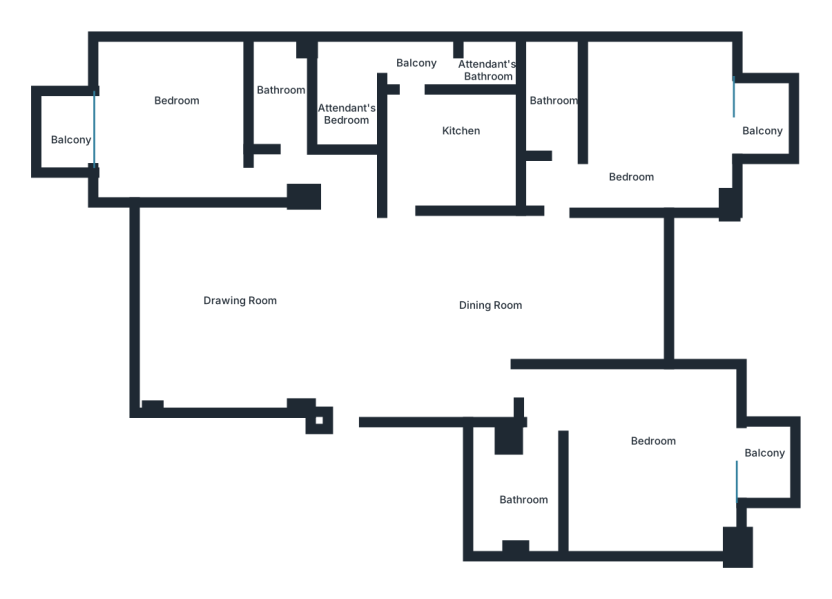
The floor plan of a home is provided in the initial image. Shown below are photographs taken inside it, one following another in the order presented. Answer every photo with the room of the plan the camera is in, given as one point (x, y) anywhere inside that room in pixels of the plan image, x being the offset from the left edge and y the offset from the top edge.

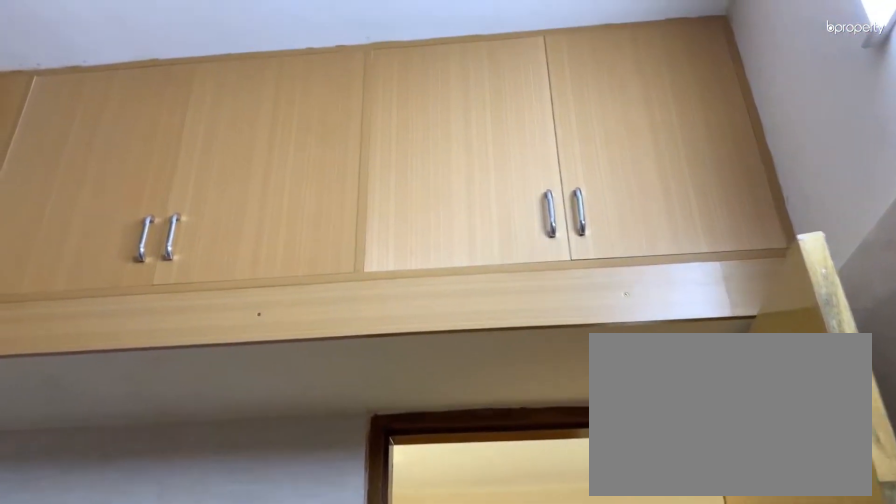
(435, 152)
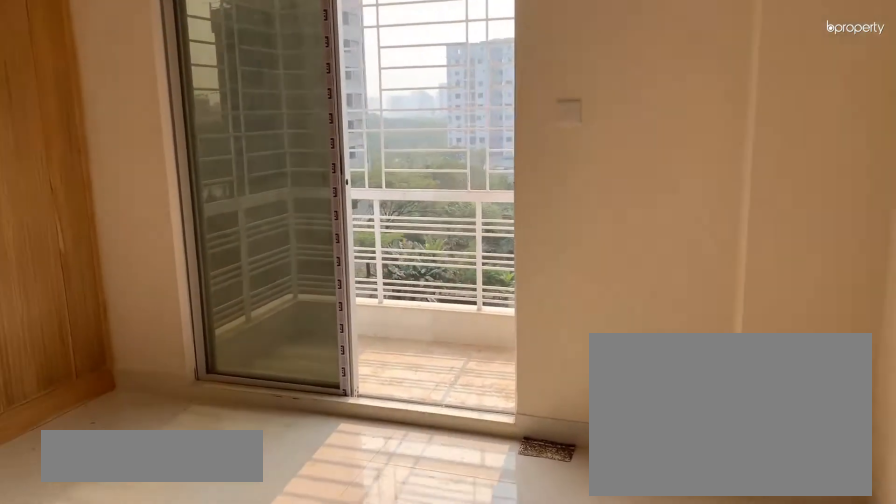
(658, 129)
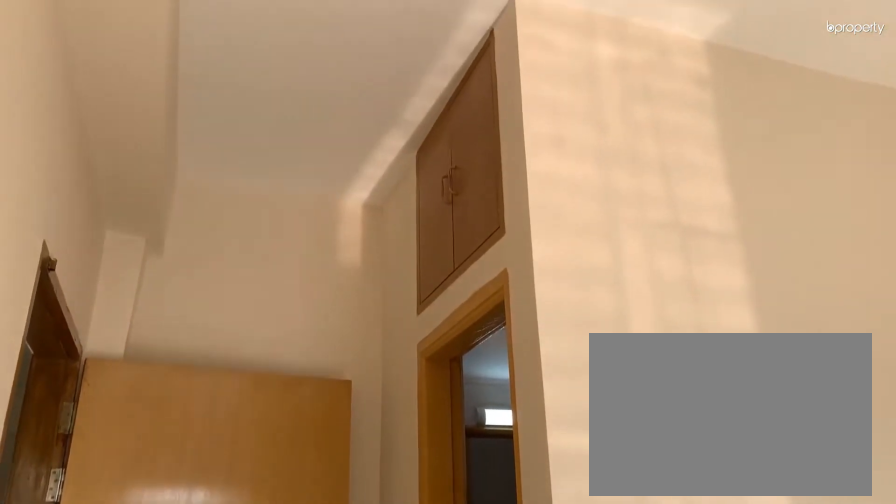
(658, 129)
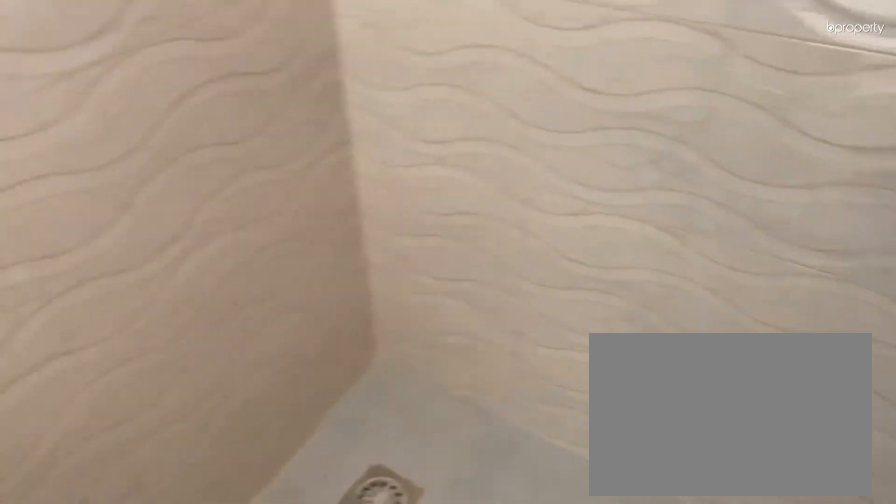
(553, 109)
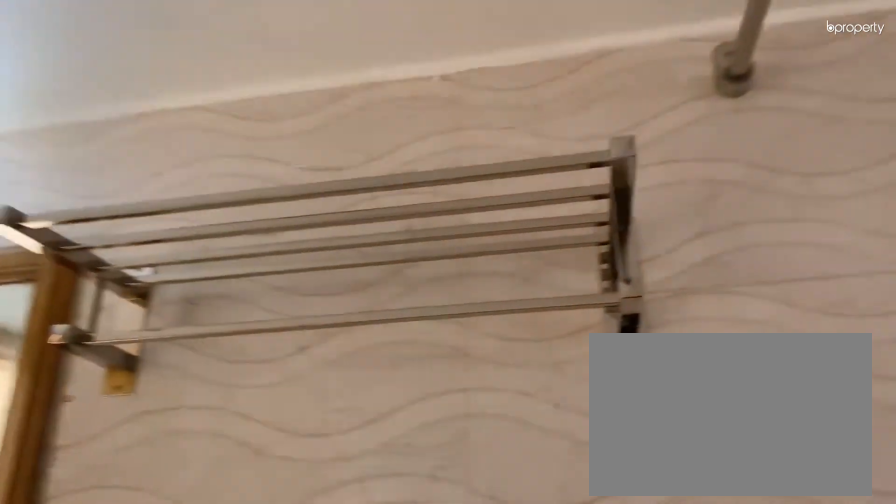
(553, 109)
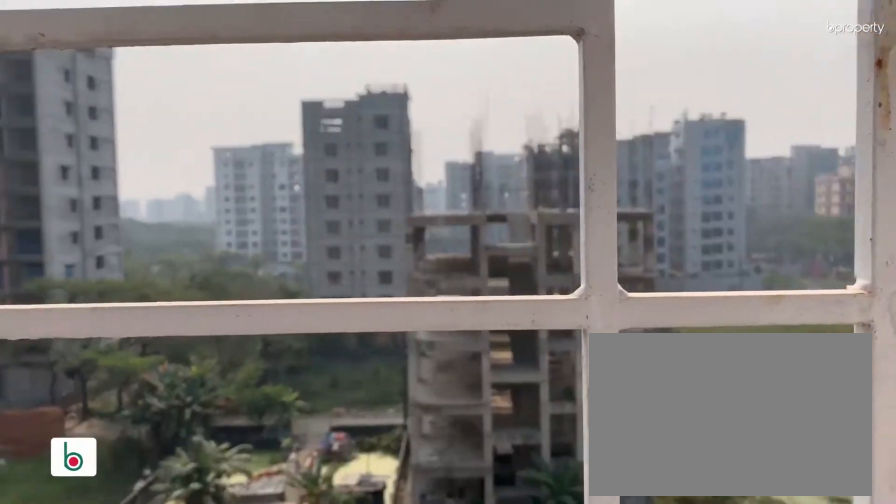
(763, 131)
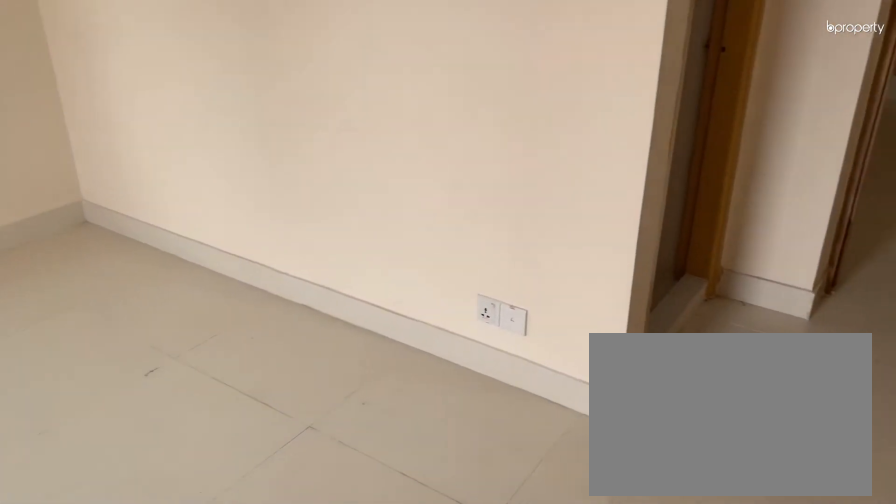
(645, 474)
